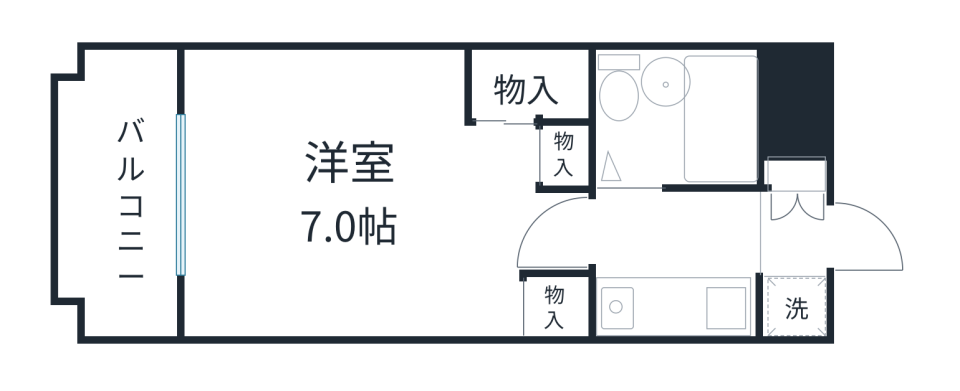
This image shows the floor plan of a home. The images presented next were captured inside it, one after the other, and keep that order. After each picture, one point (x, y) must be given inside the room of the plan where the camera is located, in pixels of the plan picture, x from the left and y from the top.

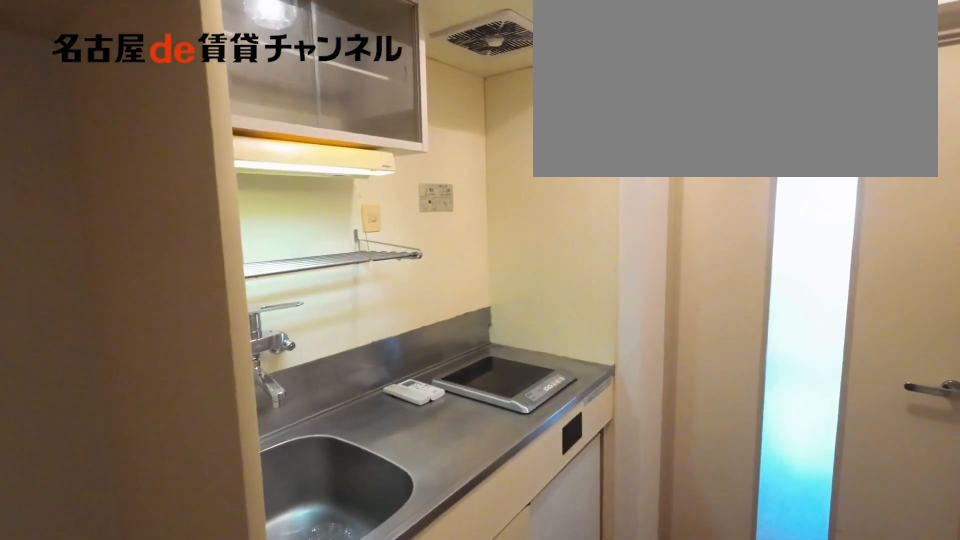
(673, 308)
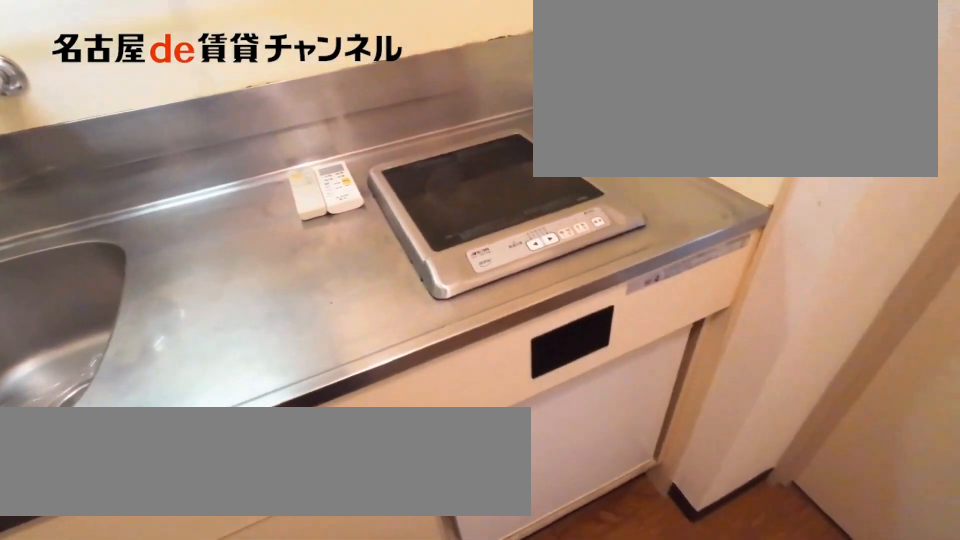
(673, 308)
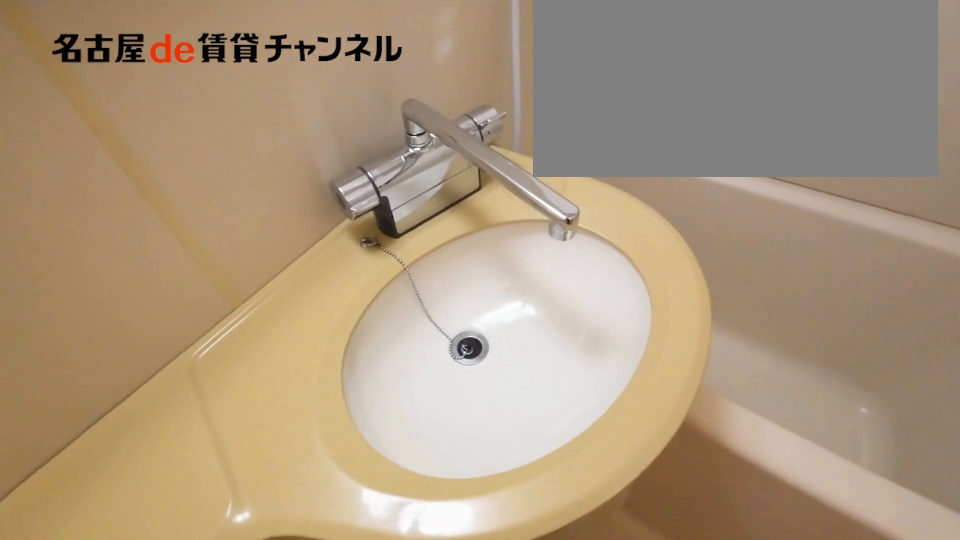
(678, 117)
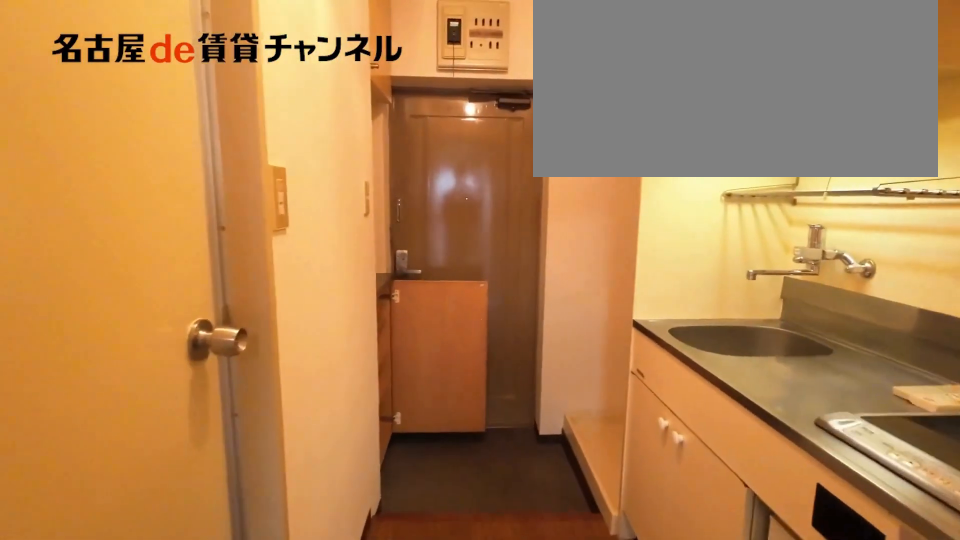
(679, 236)
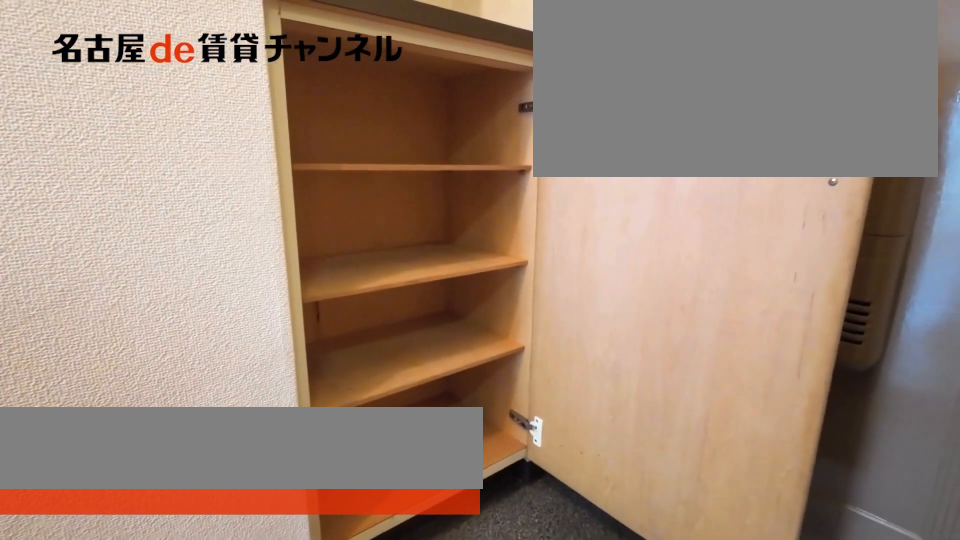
(797, 174)
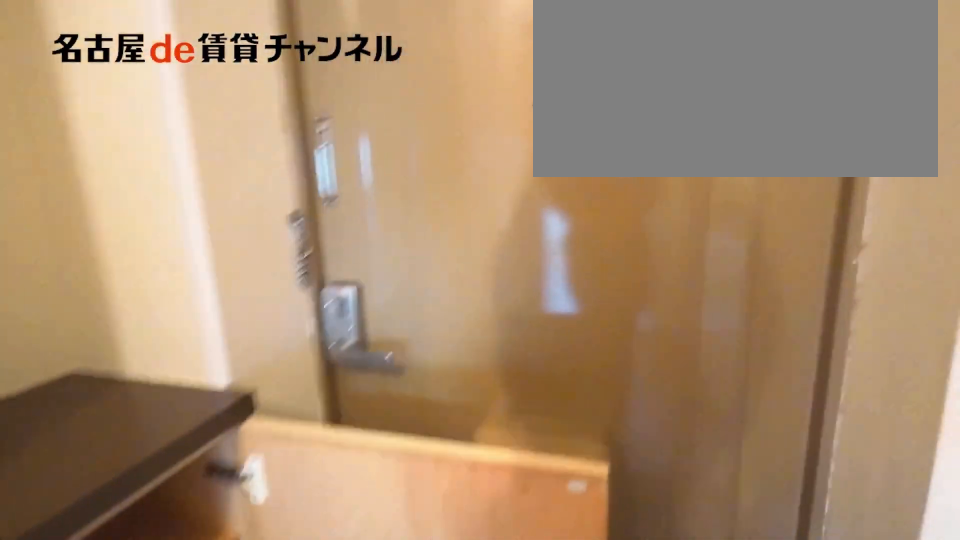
(797, 174)
